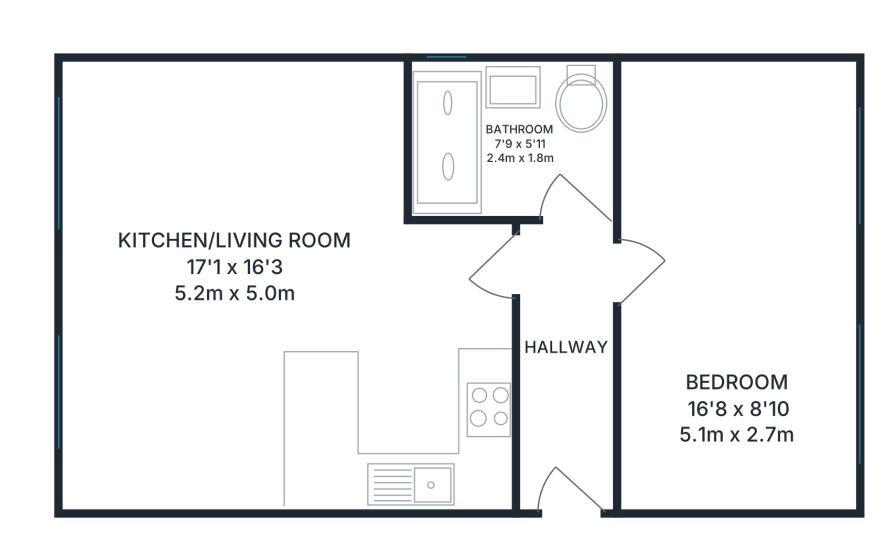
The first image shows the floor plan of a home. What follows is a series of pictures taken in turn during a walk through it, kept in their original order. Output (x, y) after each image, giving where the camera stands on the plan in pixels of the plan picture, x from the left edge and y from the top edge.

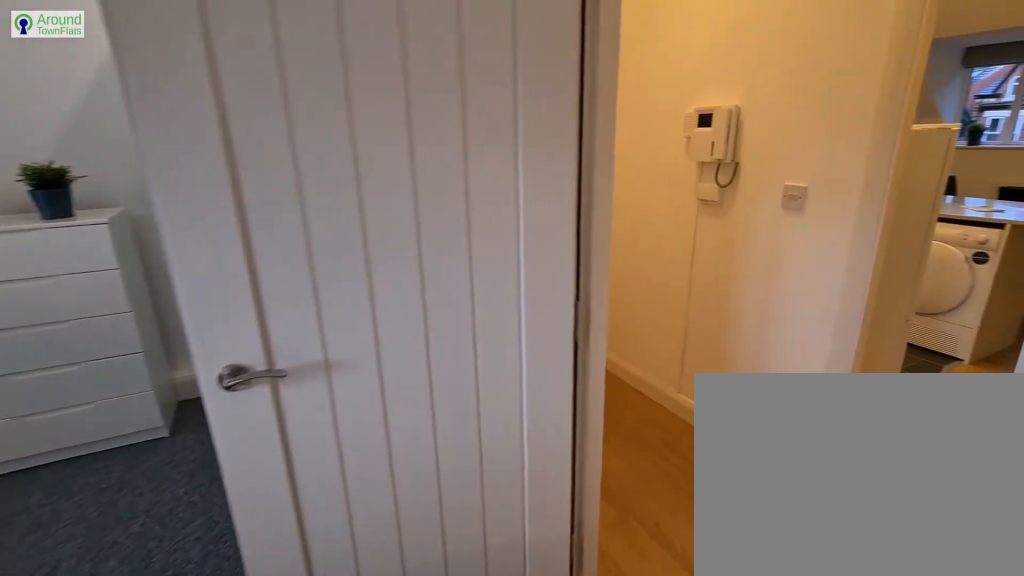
(686, 218)
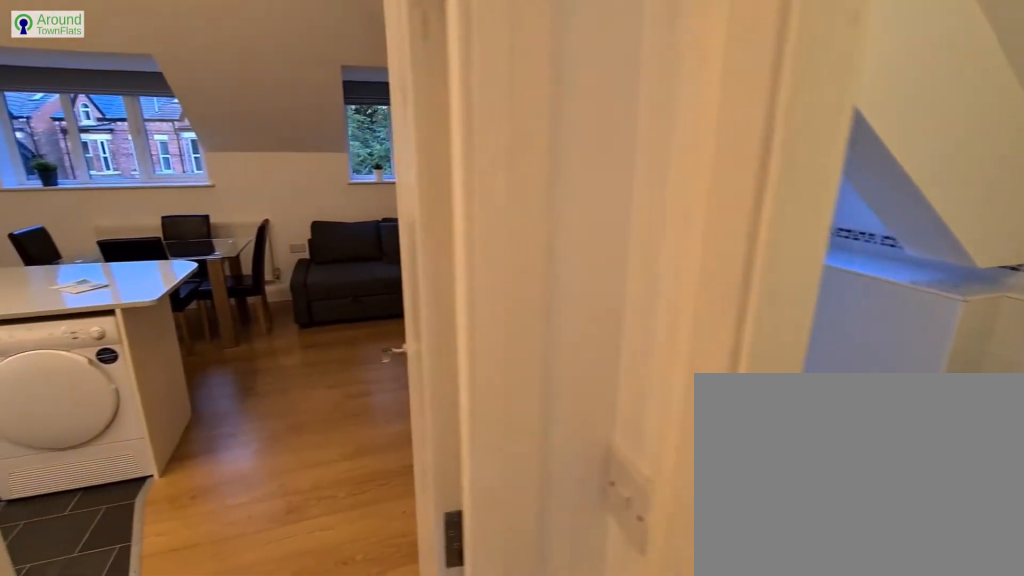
(560, 238)
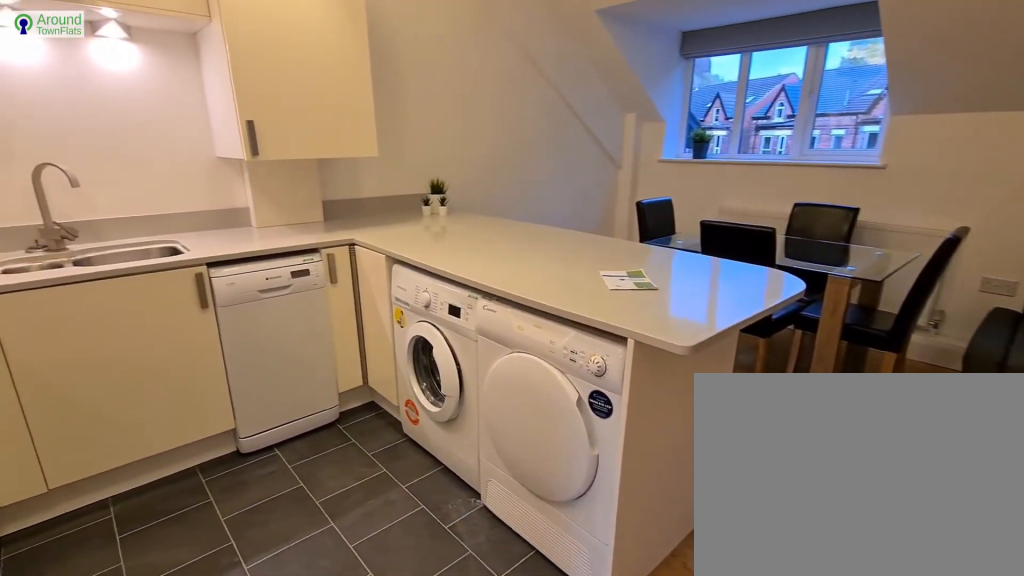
(430, 279)
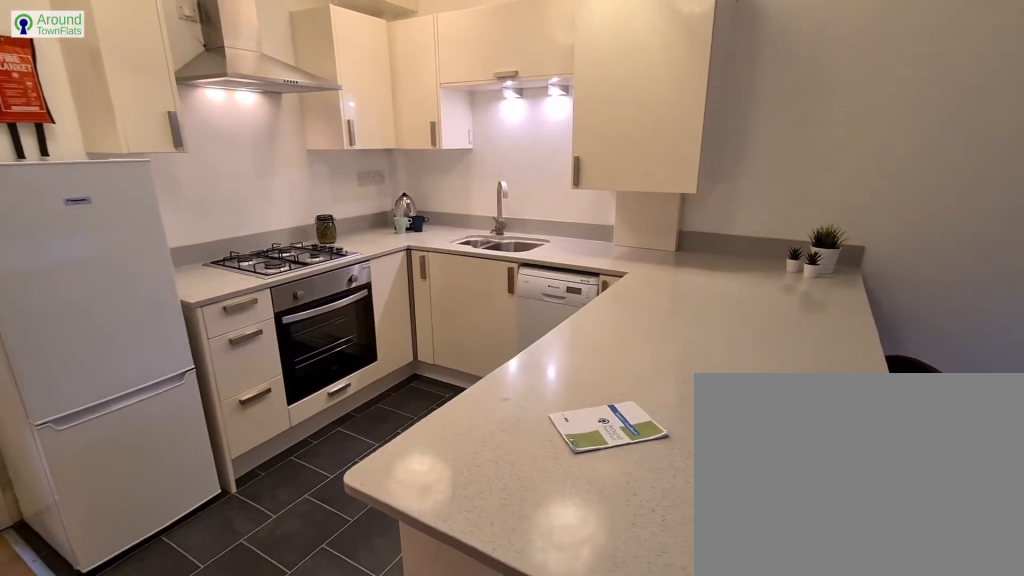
(281, 314)
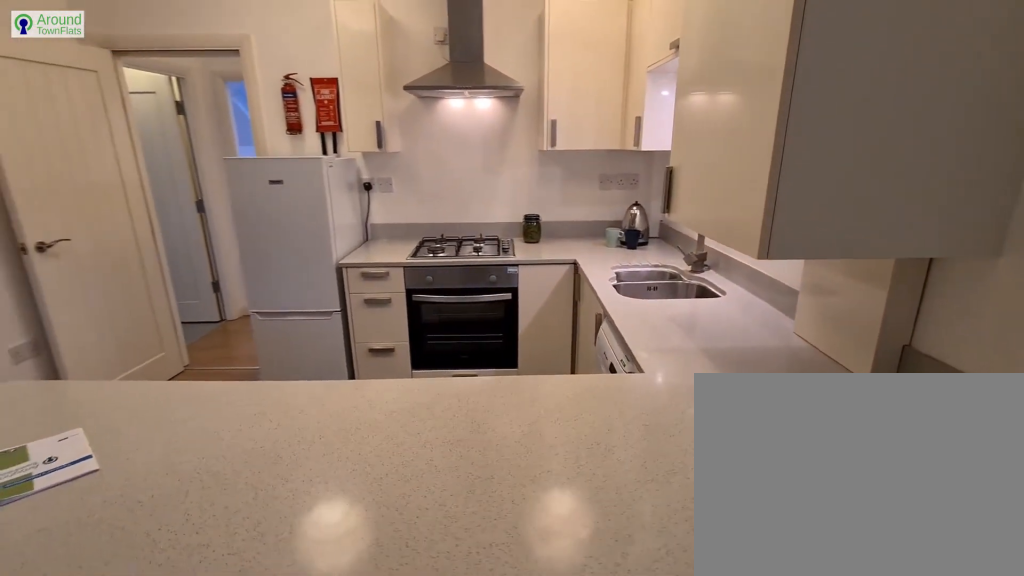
(247, 404)
